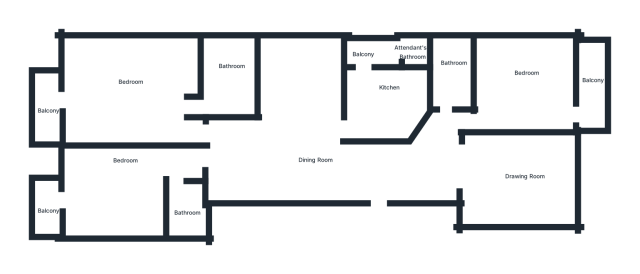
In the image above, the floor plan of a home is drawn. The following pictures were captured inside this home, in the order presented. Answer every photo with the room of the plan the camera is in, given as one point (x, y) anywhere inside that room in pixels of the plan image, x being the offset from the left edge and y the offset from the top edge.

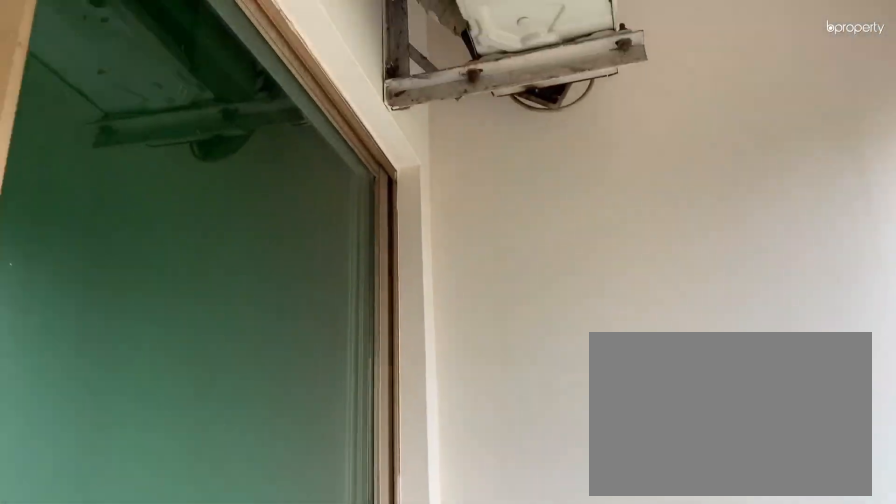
(49, 203)
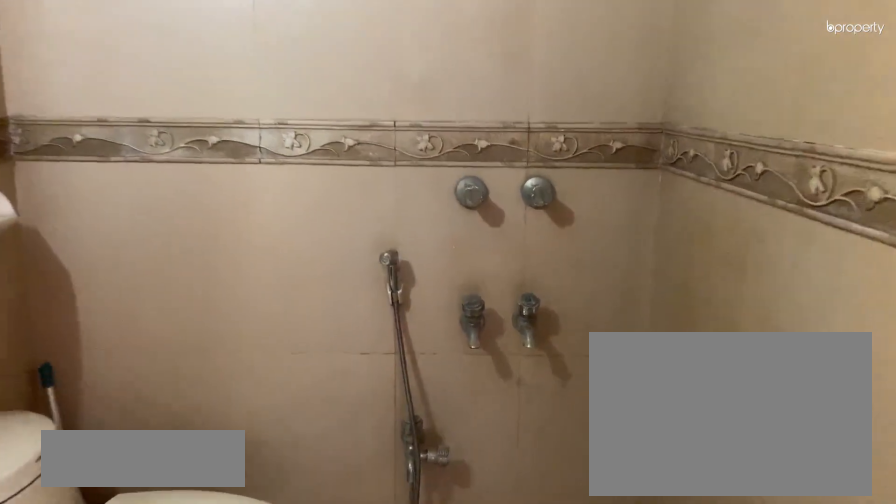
(182, 209)
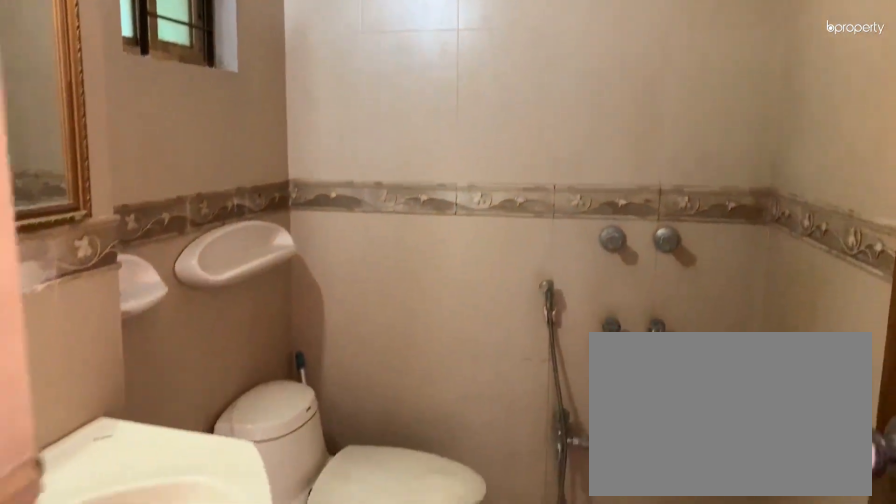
(182, 209)
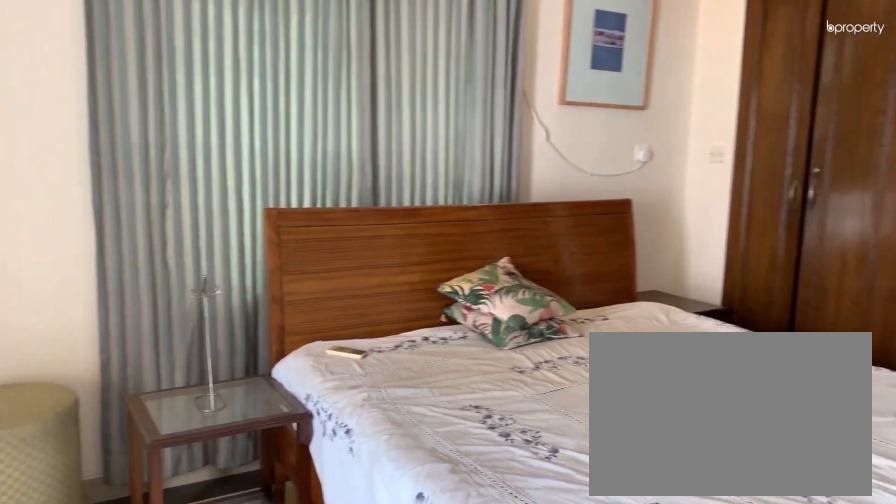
(141, 95)
